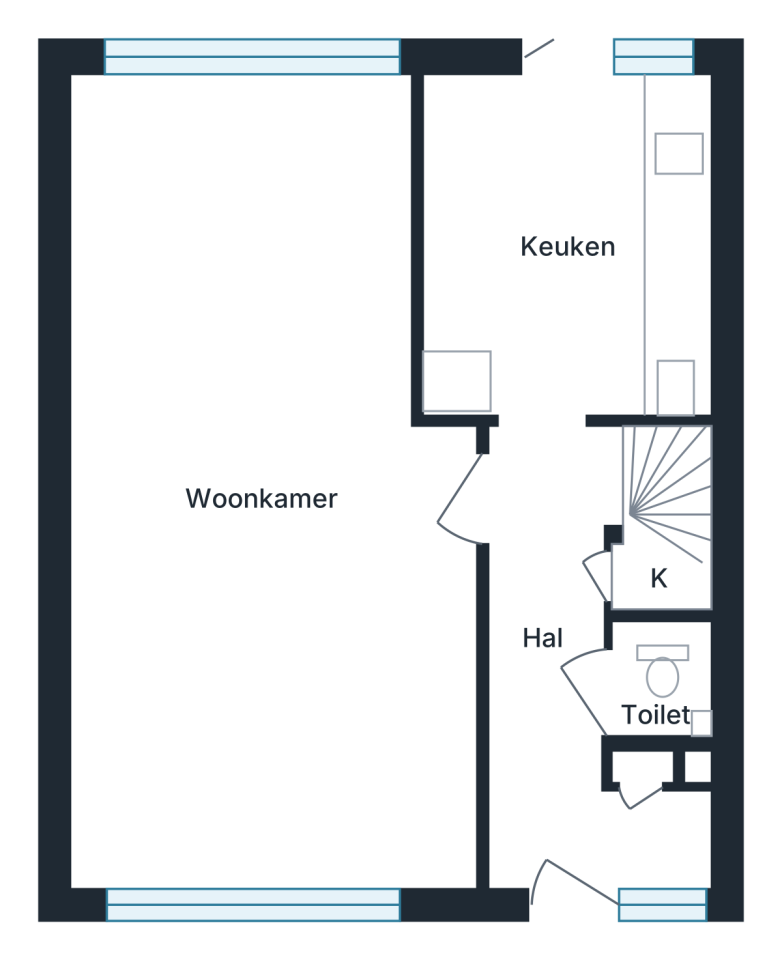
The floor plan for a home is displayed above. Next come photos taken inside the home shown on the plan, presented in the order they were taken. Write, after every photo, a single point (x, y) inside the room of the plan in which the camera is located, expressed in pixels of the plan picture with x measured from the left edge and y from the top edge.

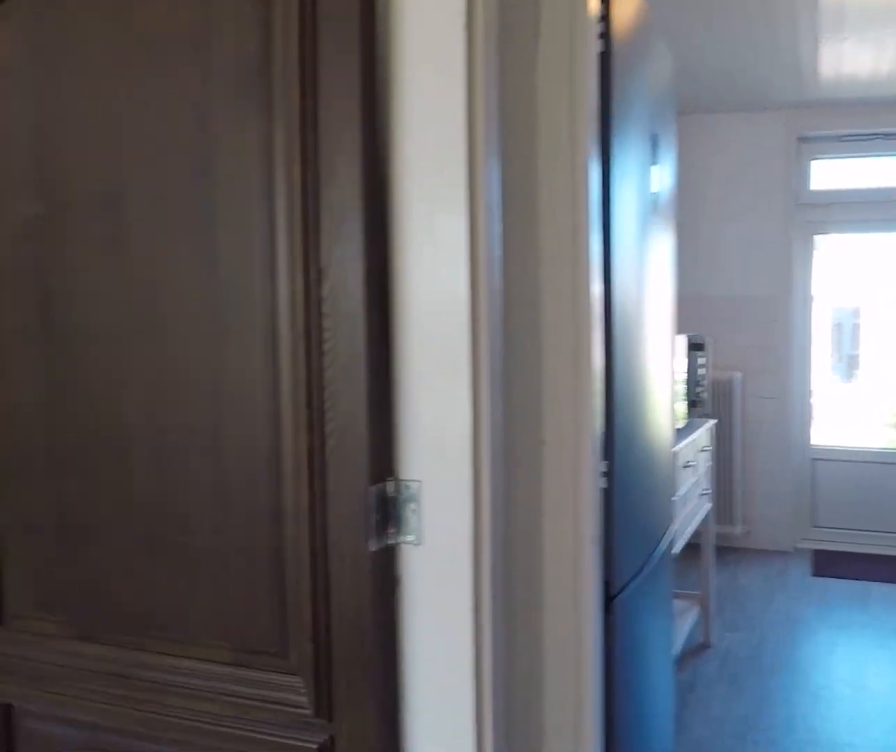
(564, 681)
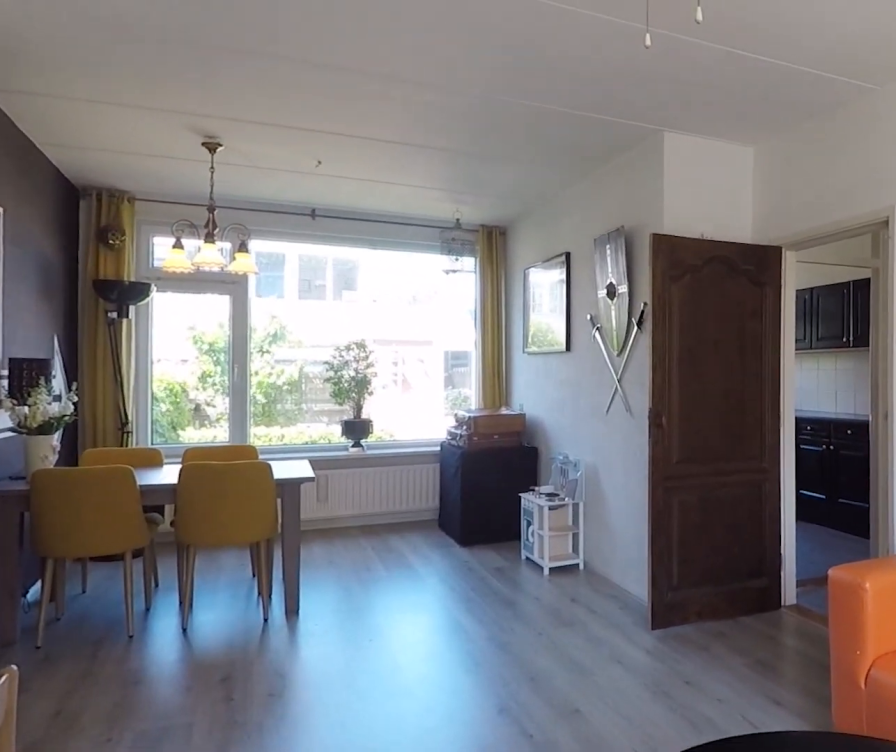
(275, 718)
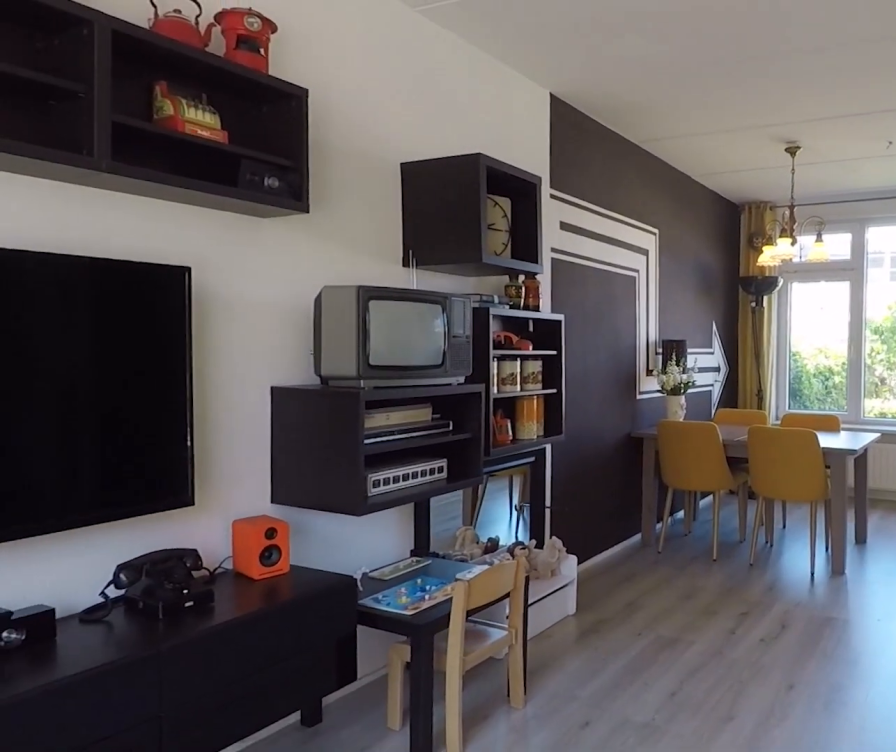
(275, 718)
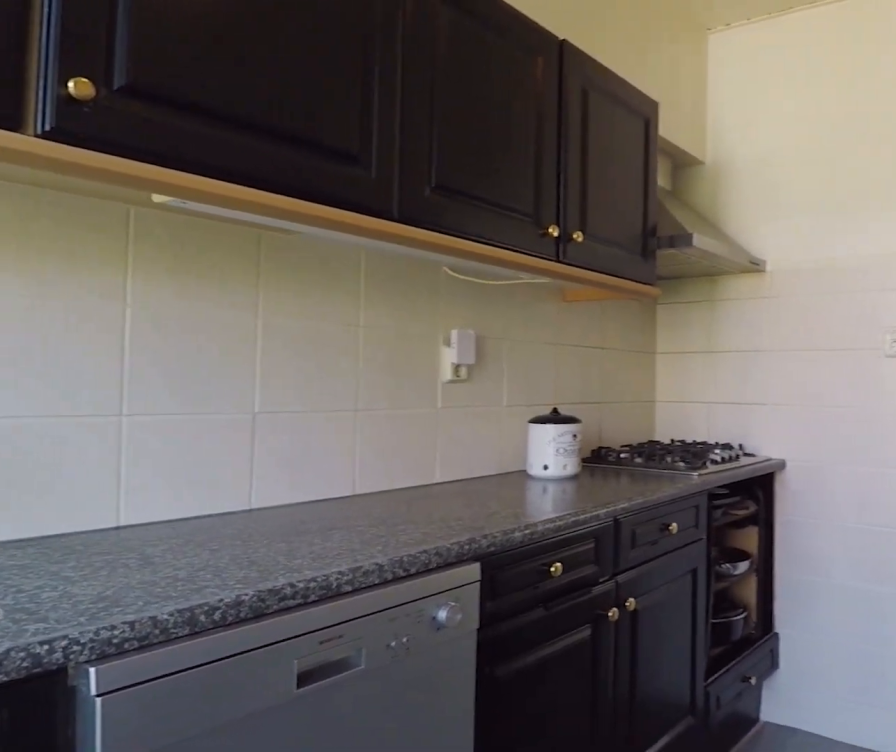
(566, 241)
